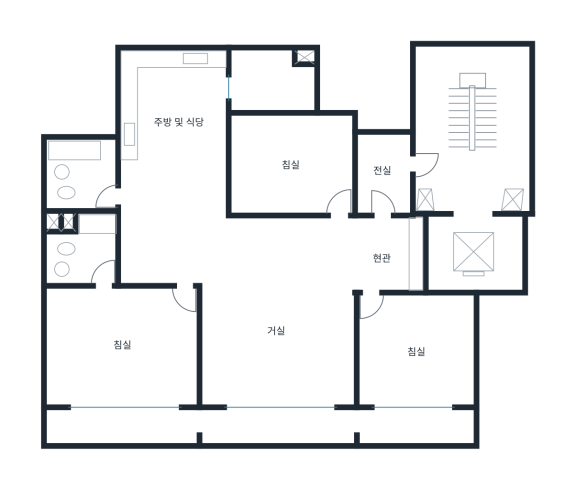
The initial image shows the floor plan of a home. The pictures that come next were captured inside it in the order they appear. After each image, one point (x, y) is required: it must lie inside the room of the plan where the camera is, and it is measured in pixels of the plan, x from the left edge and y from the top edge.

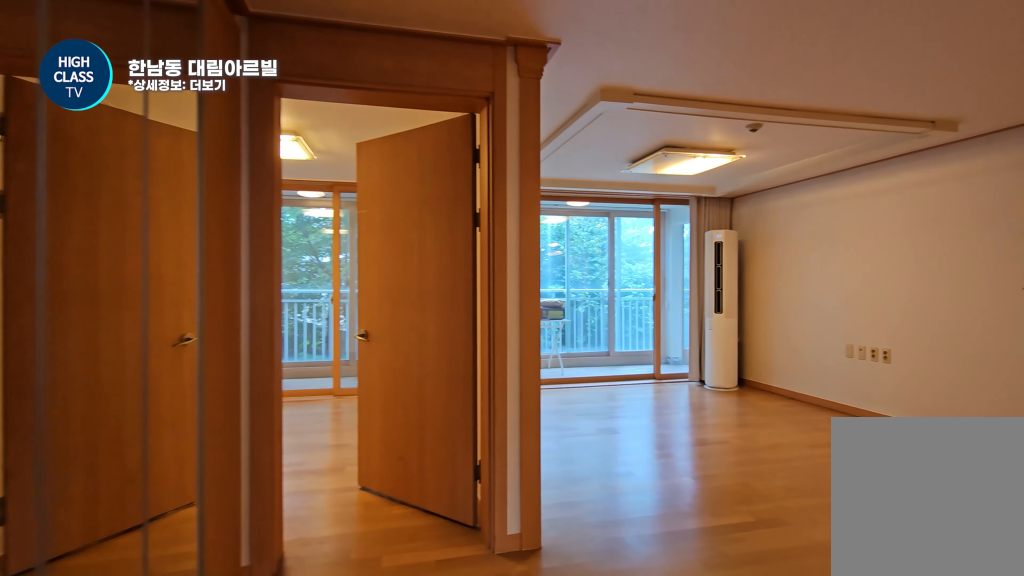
(388, 253)
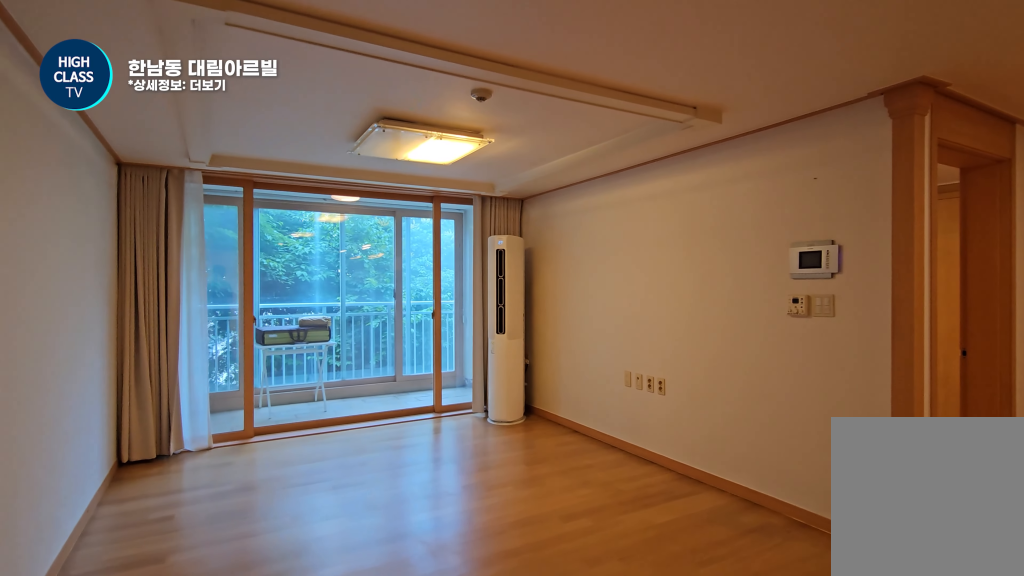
(277, 310)
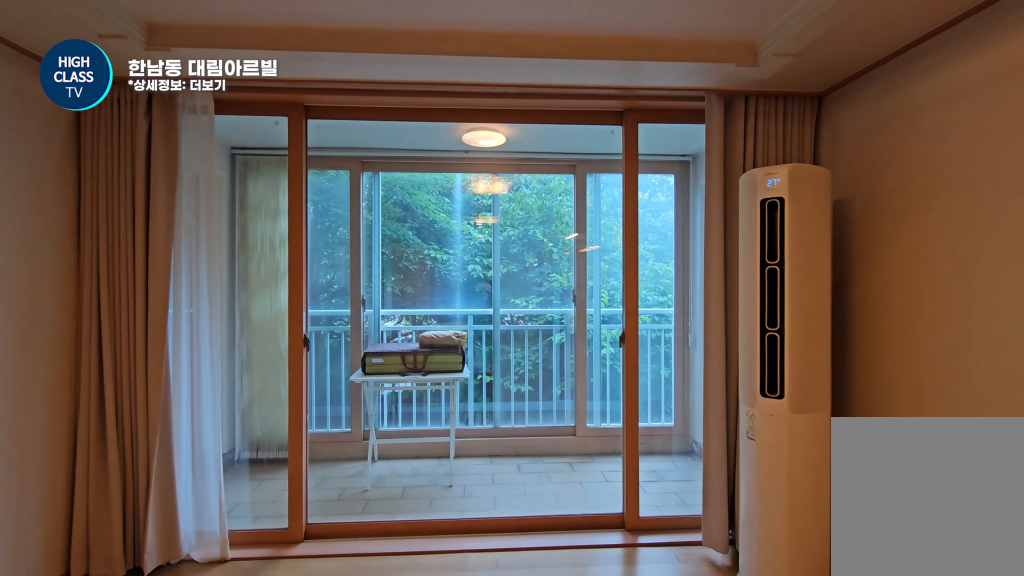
(277, 310)
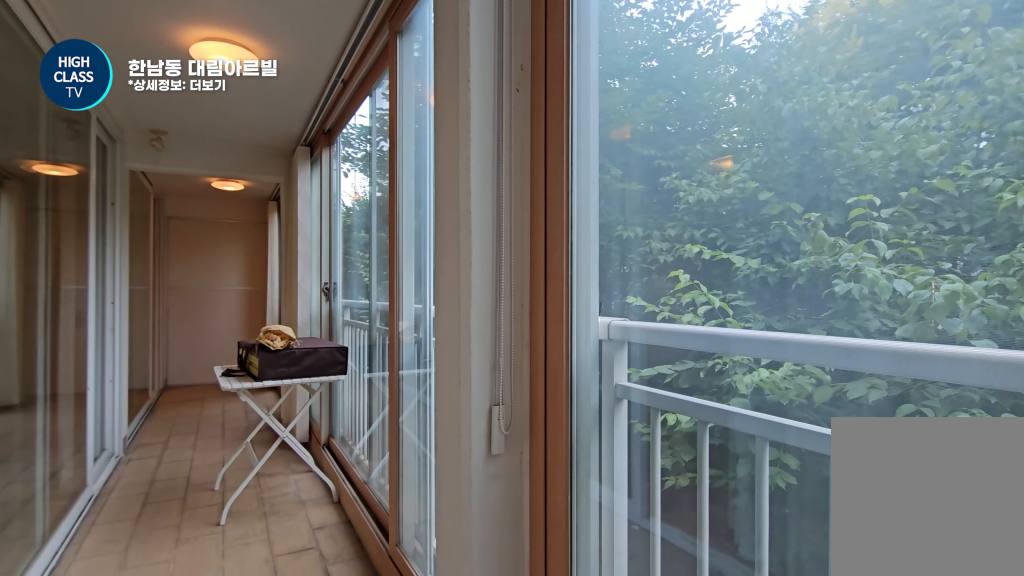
(261, 423)
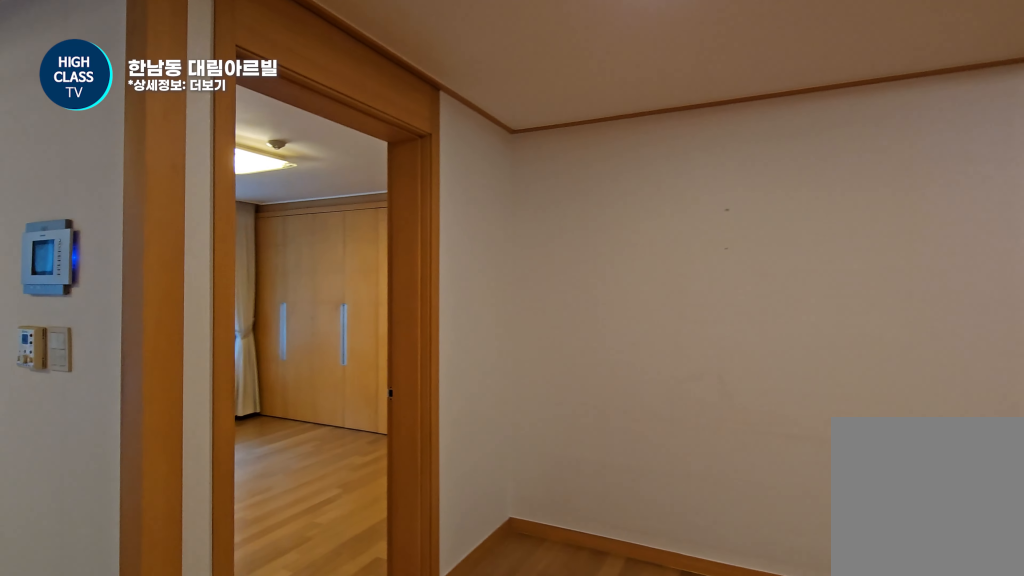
(276, 310)
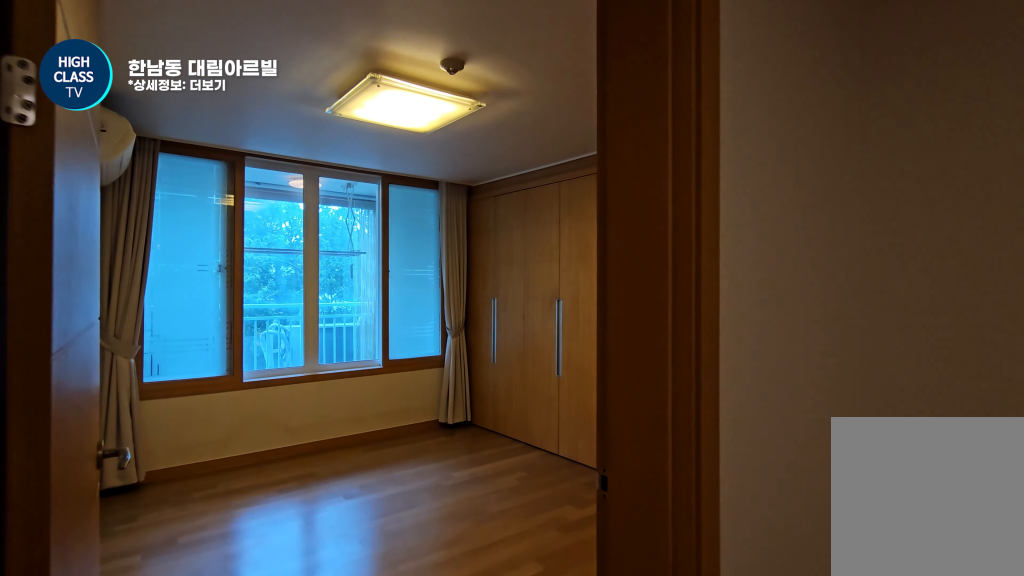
(163, 248)
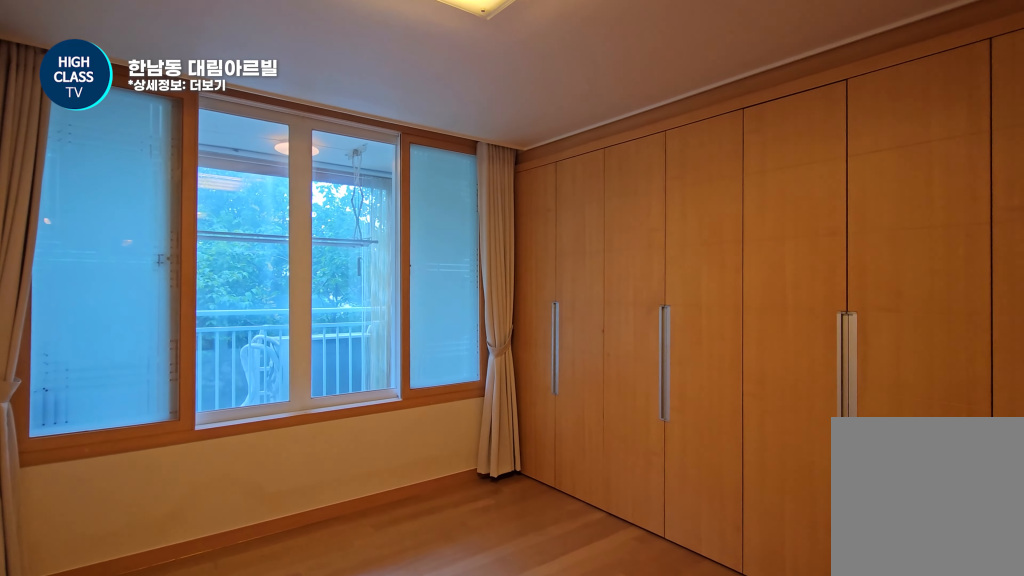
(125, 342)
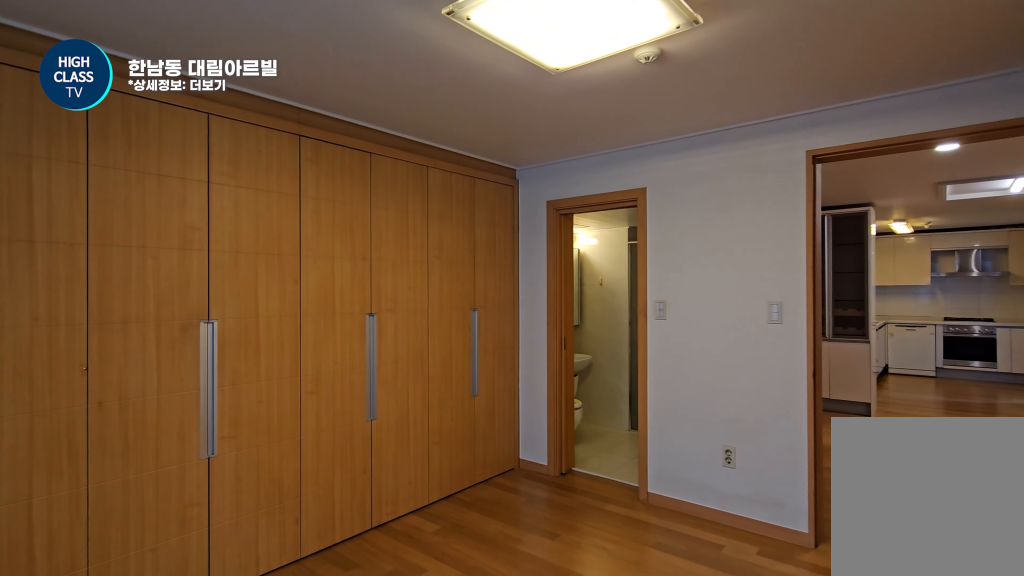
(125, 342)
